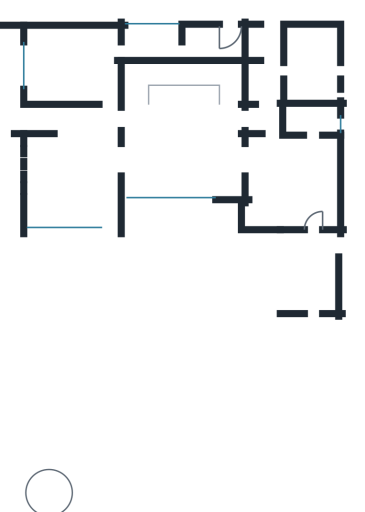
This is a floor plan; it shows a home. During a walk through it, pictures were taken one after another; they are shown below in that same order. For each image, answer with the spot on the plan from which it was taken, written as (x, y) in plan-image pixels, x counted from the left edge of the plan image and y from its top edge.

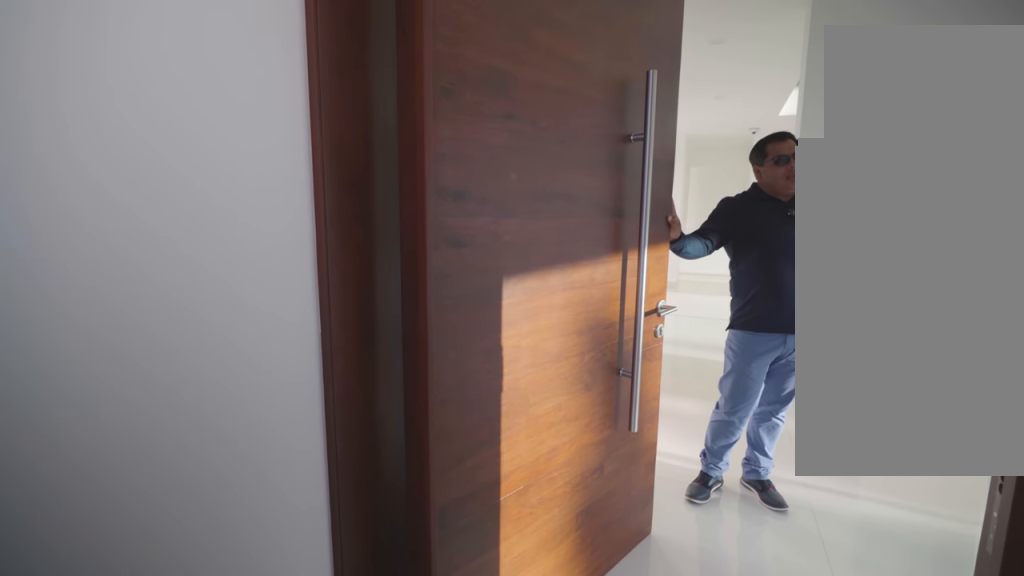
(38, 119)
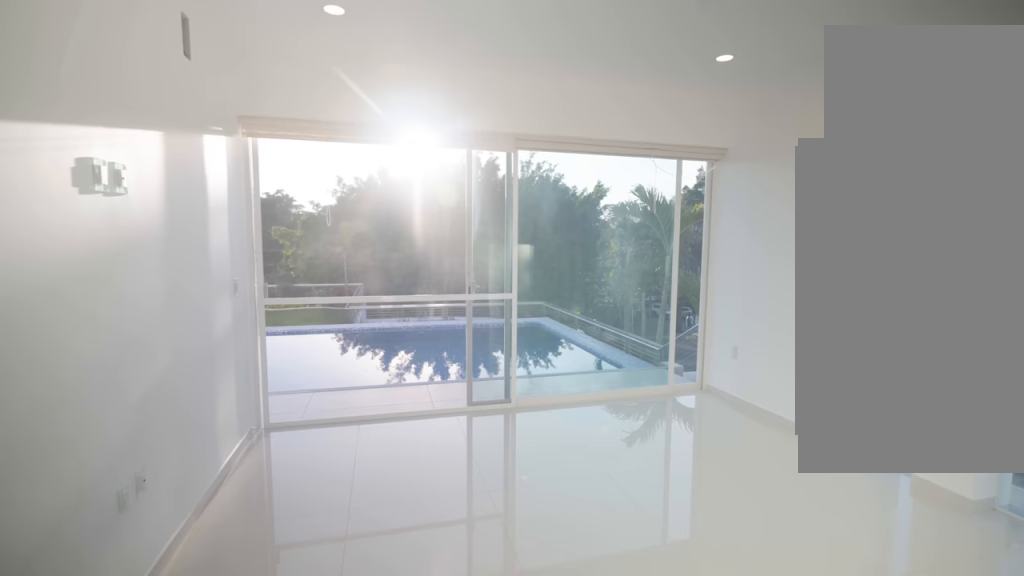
(103, 126)
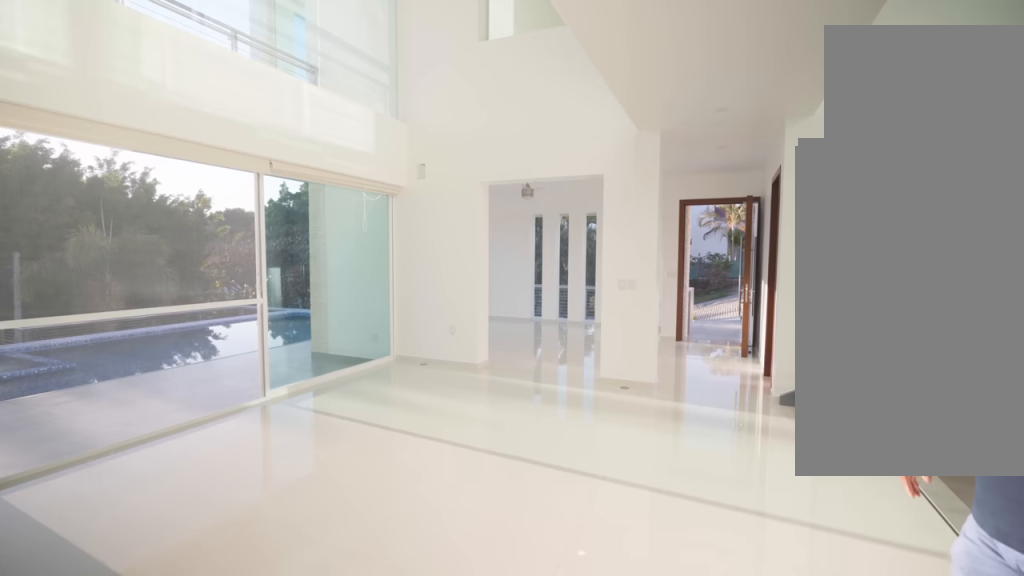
(226, 126)
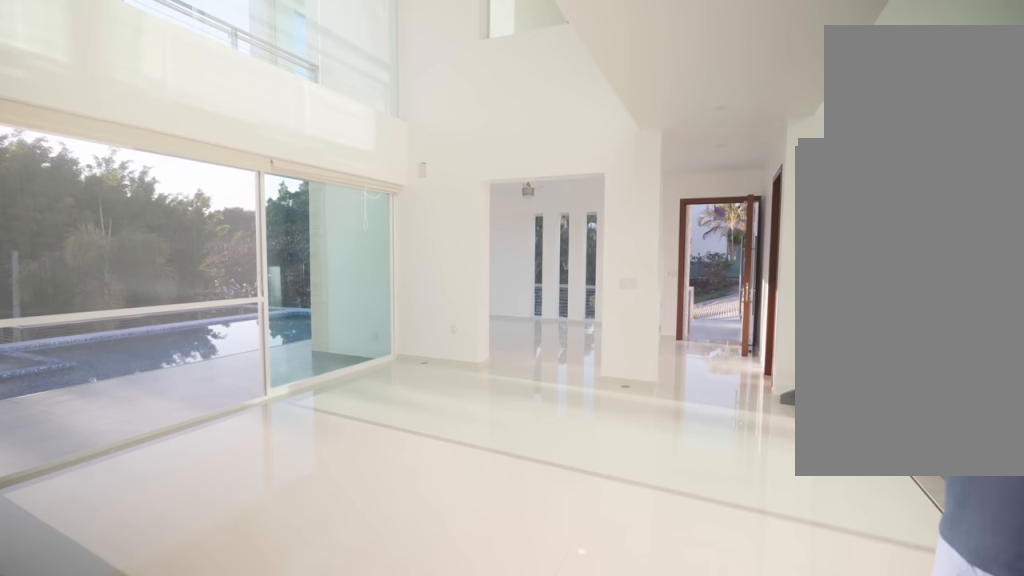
(226, 126)
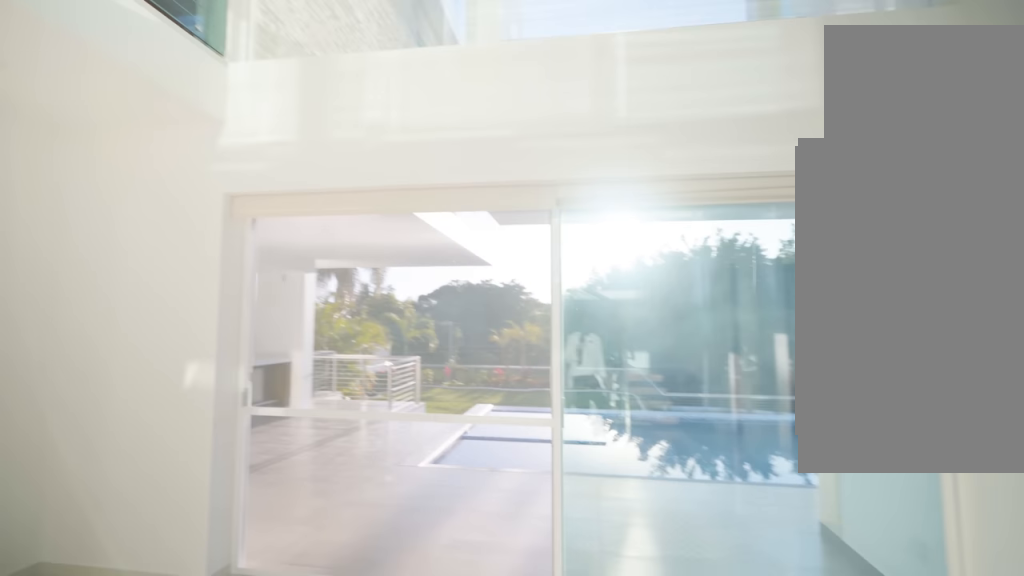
(156, 148)
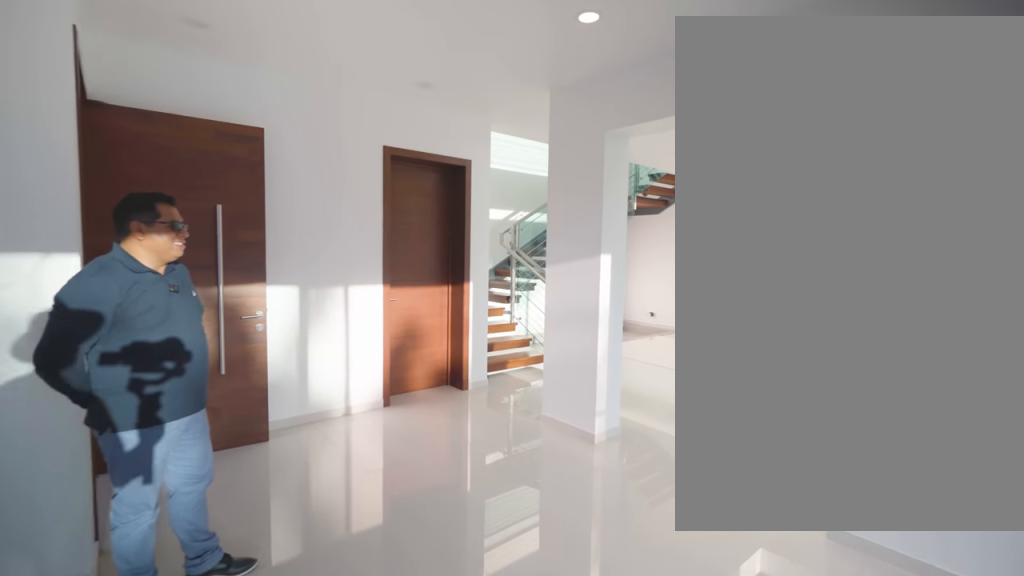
(81, 157)
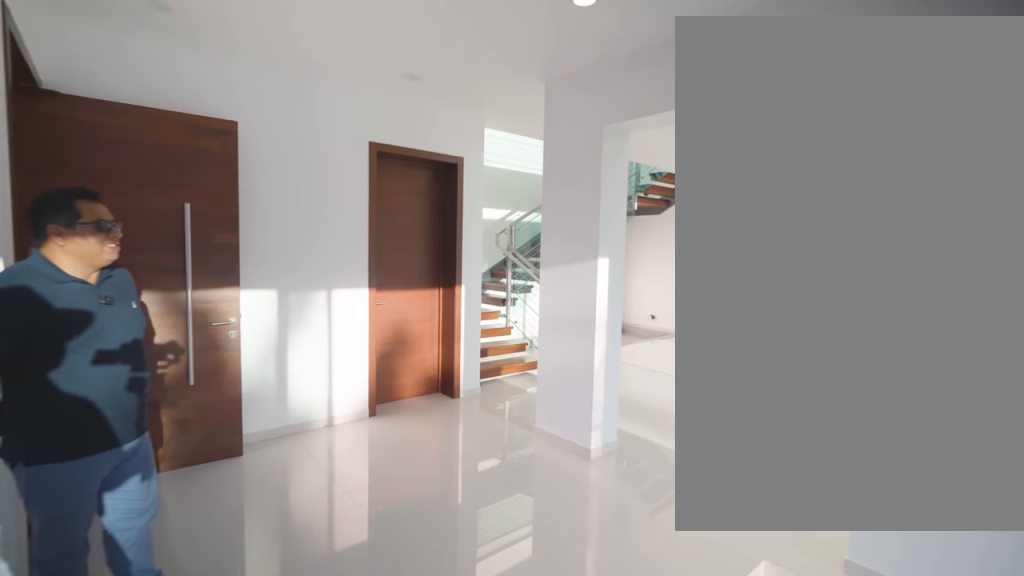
(93, 151)
